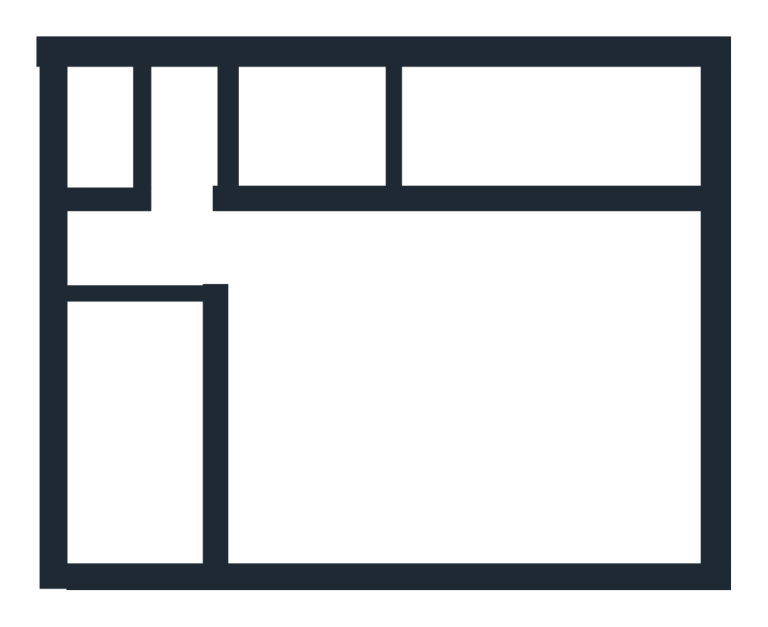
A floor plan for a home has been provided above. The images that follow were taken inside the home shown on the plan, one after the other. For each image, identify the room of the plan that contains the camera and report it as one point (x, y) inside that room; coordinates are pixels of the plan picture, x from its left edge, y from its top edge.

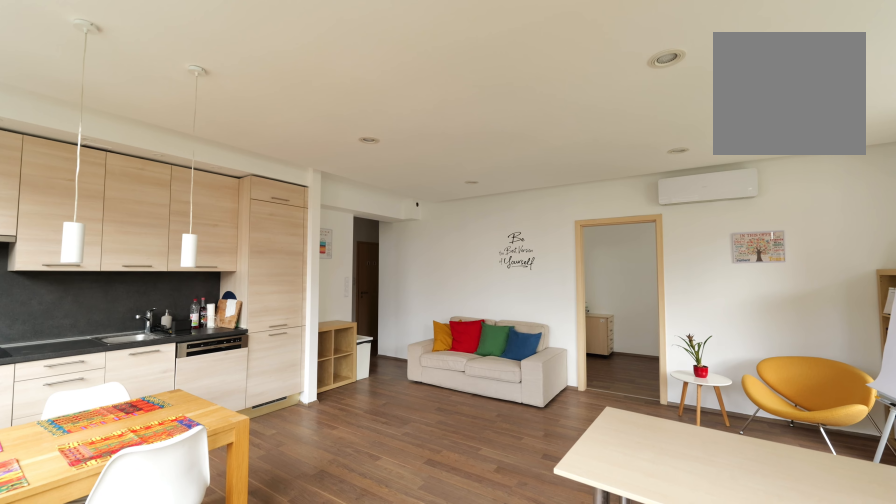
(376, 353)
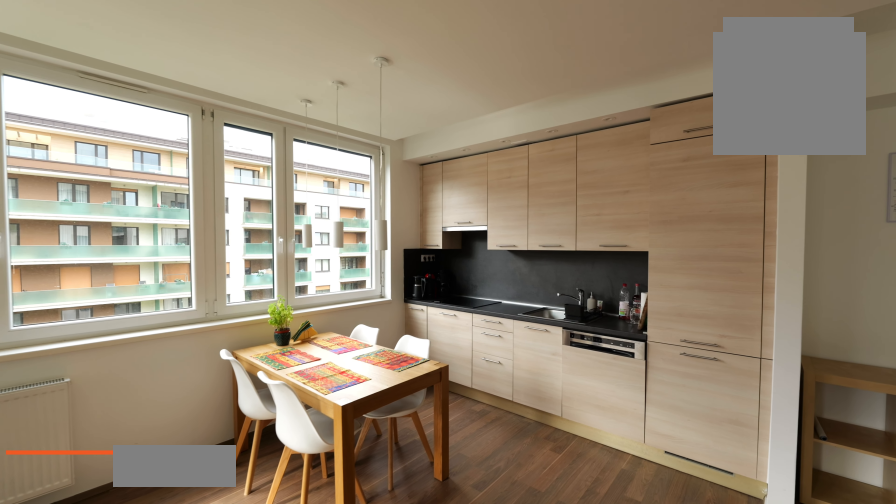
(376, 353)
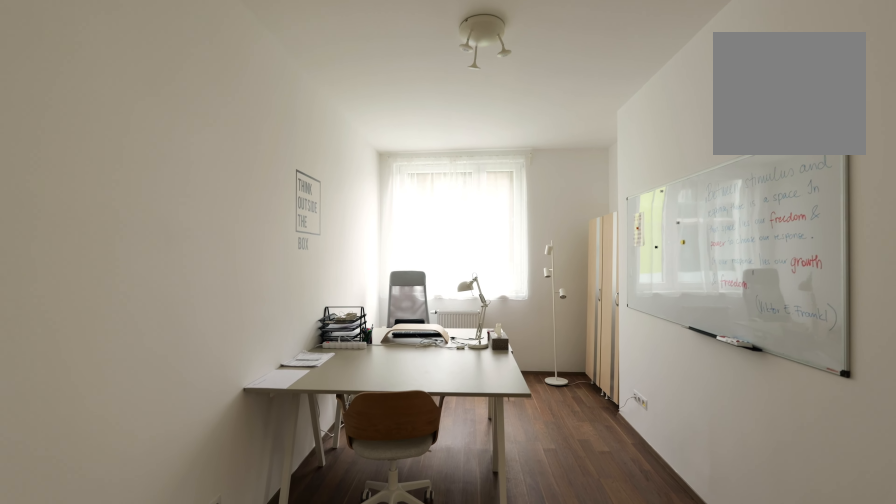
(482, 132)
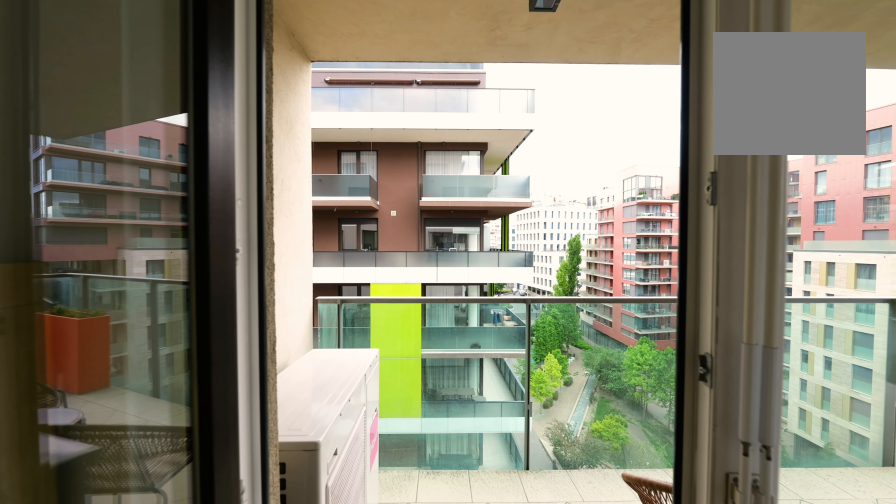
(540, 344)
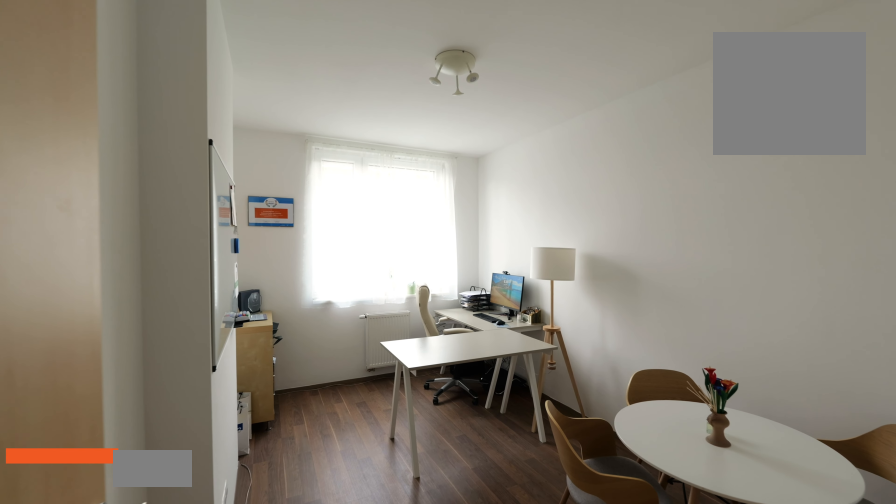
(126, 468)
